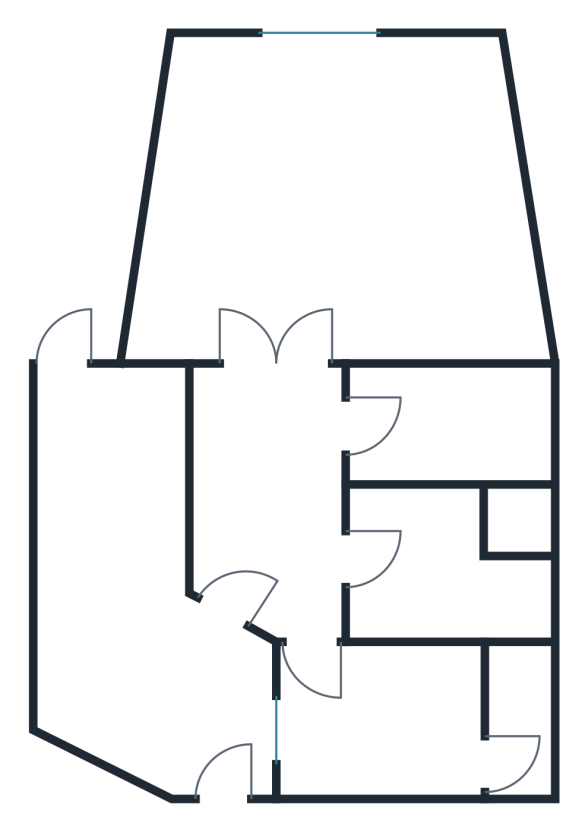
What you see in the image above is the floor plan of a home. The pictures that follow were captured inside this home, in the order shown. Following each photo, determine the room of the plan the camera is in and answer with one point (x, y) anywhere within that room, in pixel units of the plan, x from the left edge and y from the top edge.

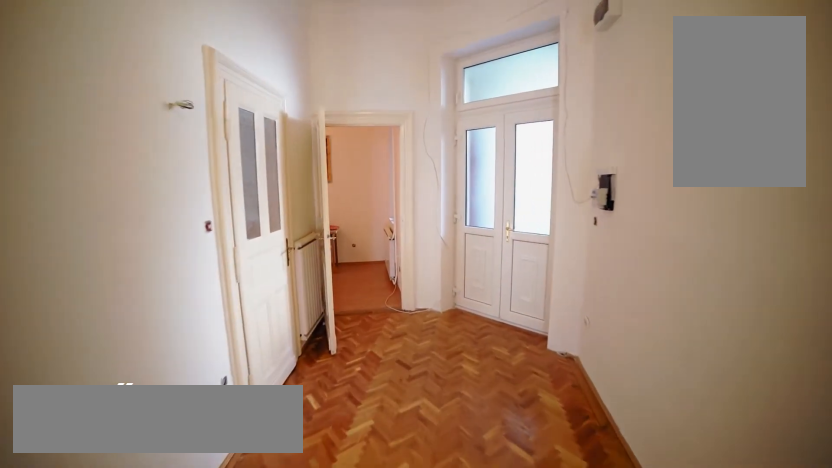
(297, 473)
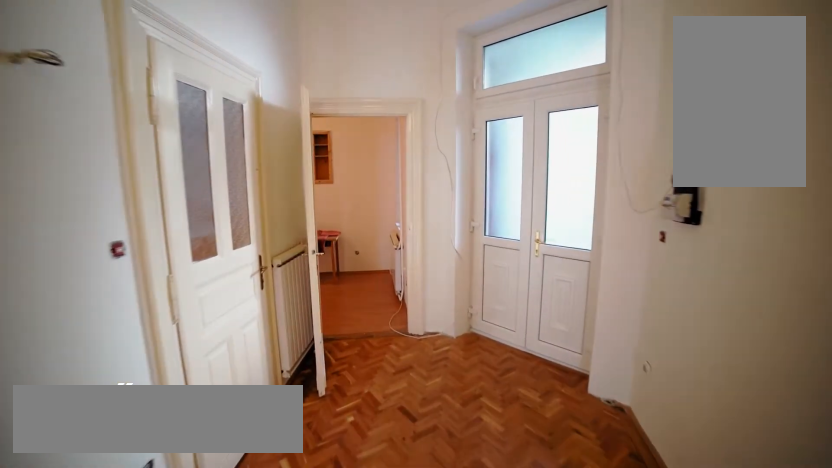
(301, 495)
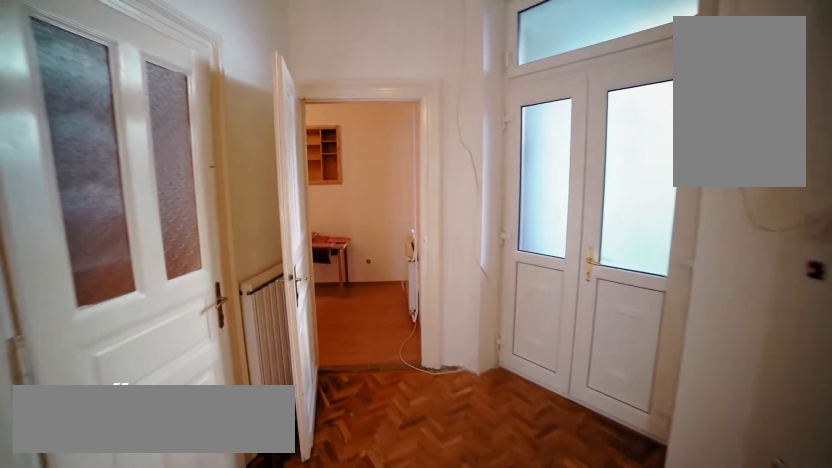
(304, 520)
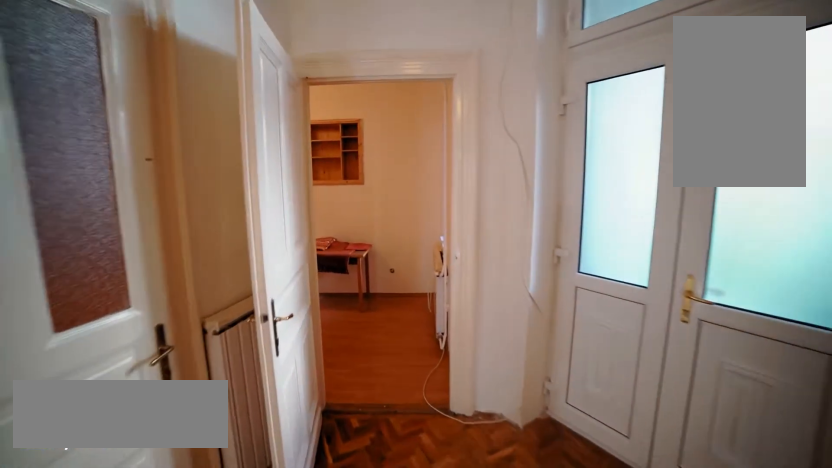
(309, 540)
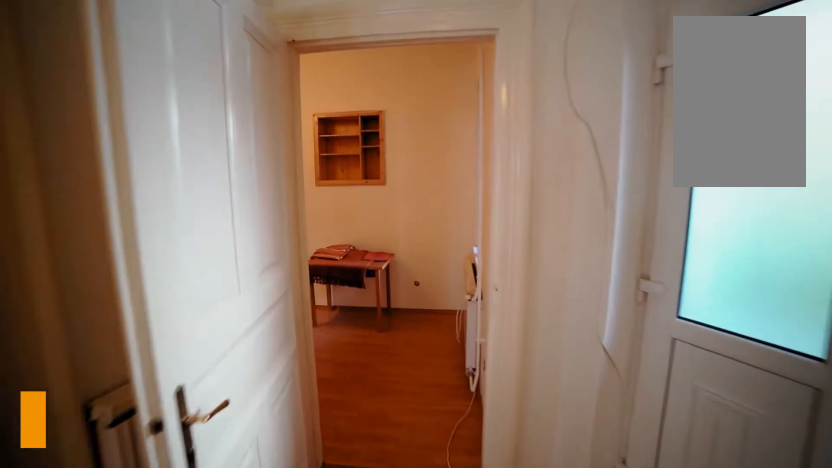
(313, 565)
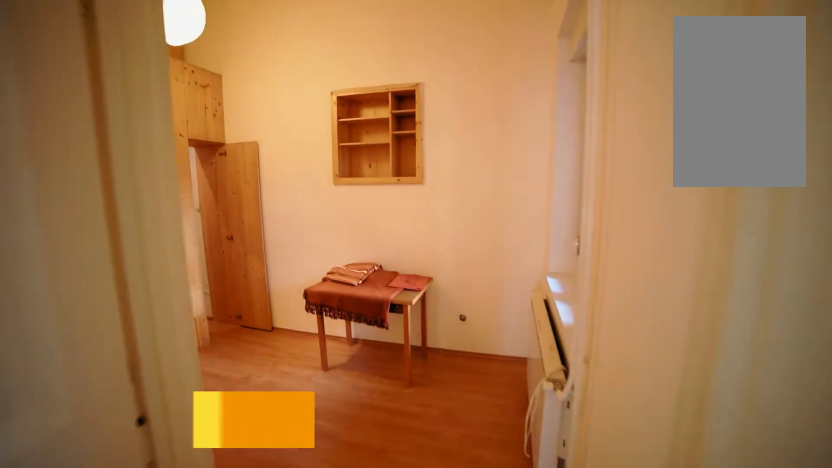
(320, 624)
